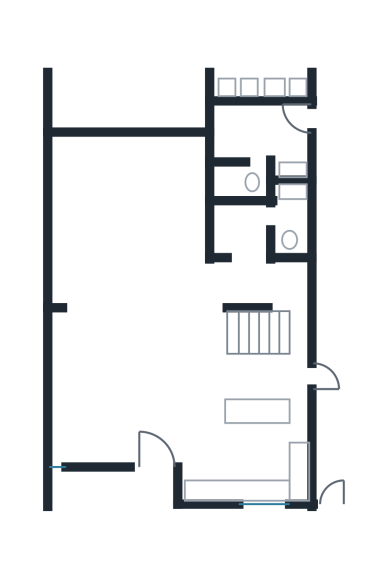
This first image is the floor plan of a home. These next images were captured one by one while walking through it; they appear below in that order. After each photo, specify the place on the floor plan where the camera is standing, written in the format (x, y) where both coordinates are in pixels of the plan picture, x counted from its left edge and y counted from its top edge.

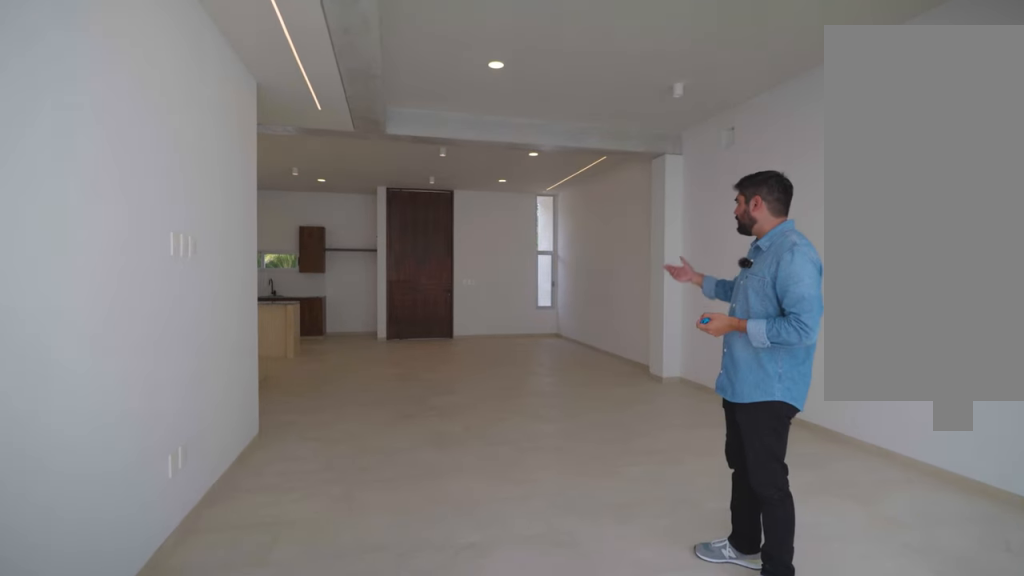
(115, 160)
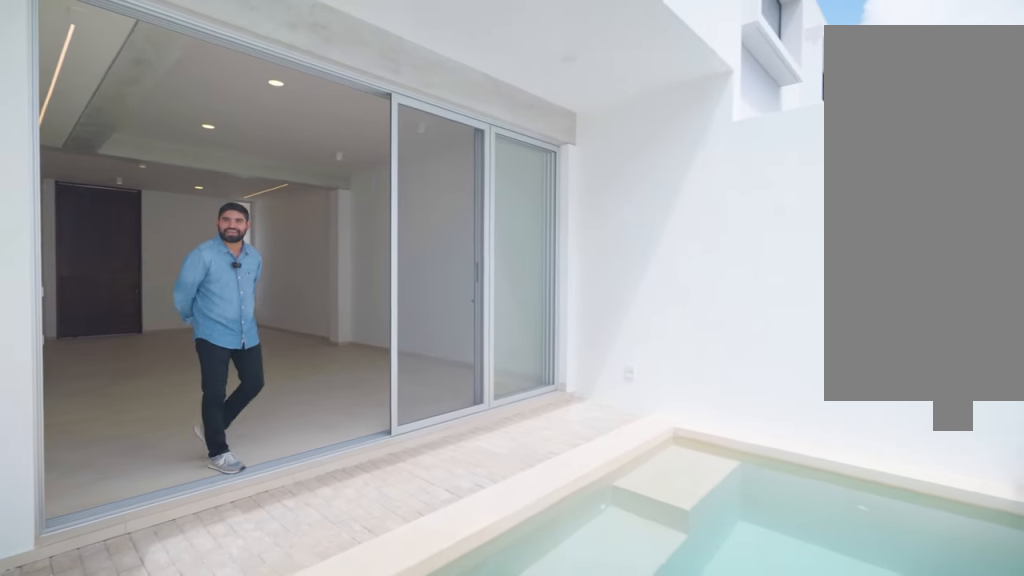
(168, 118)
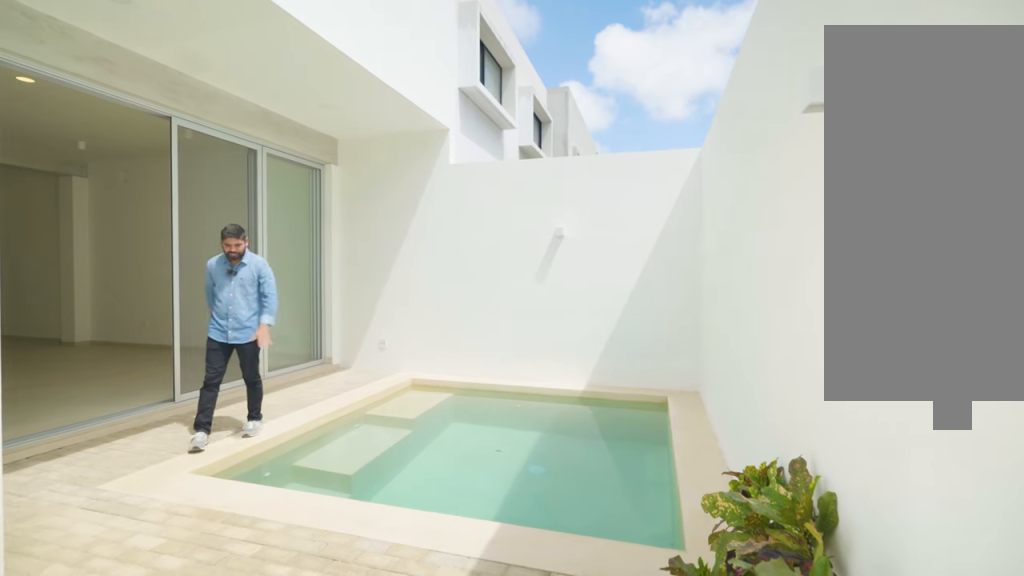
(198, 65)
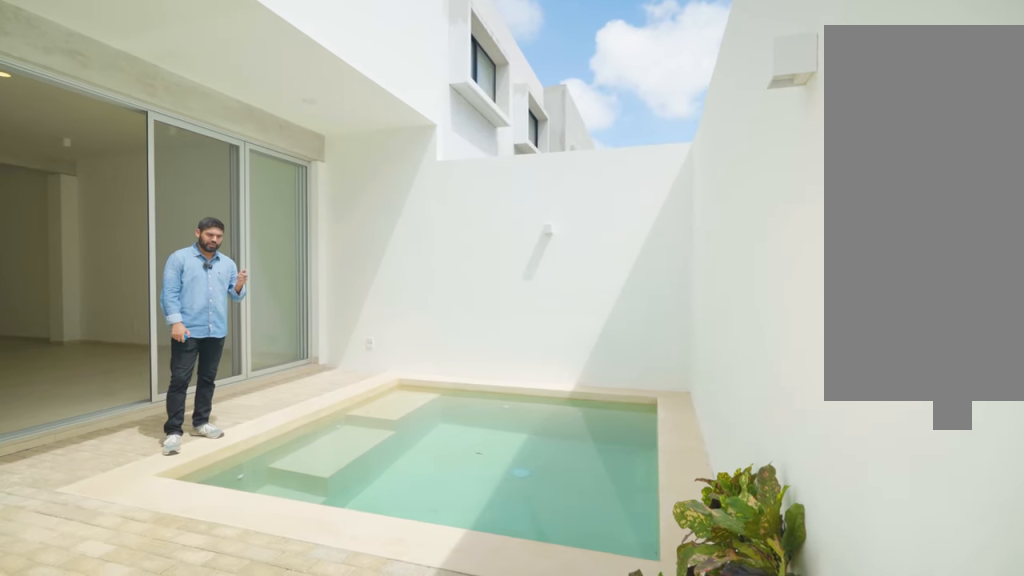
(203, 57)
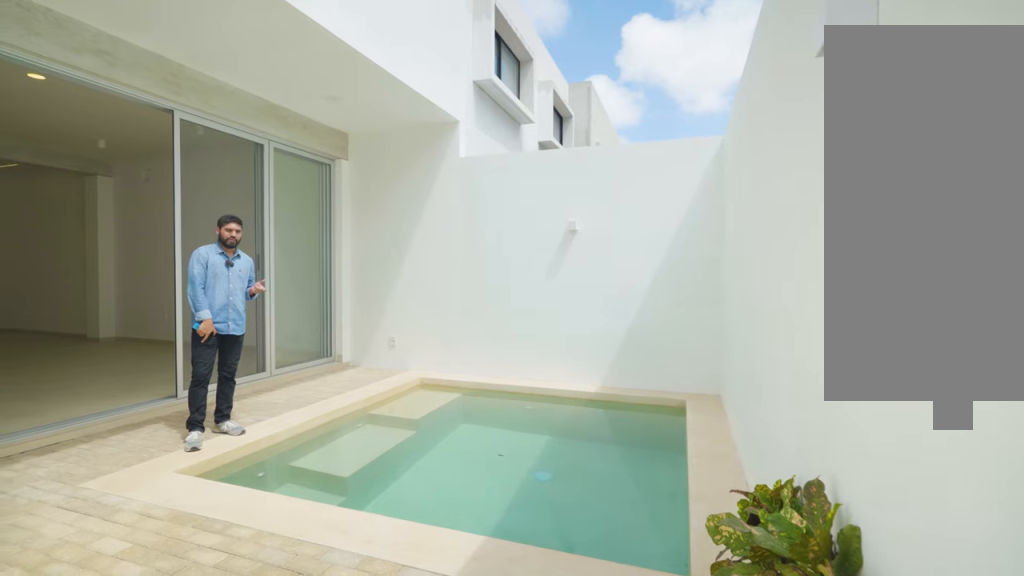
(203, 57)
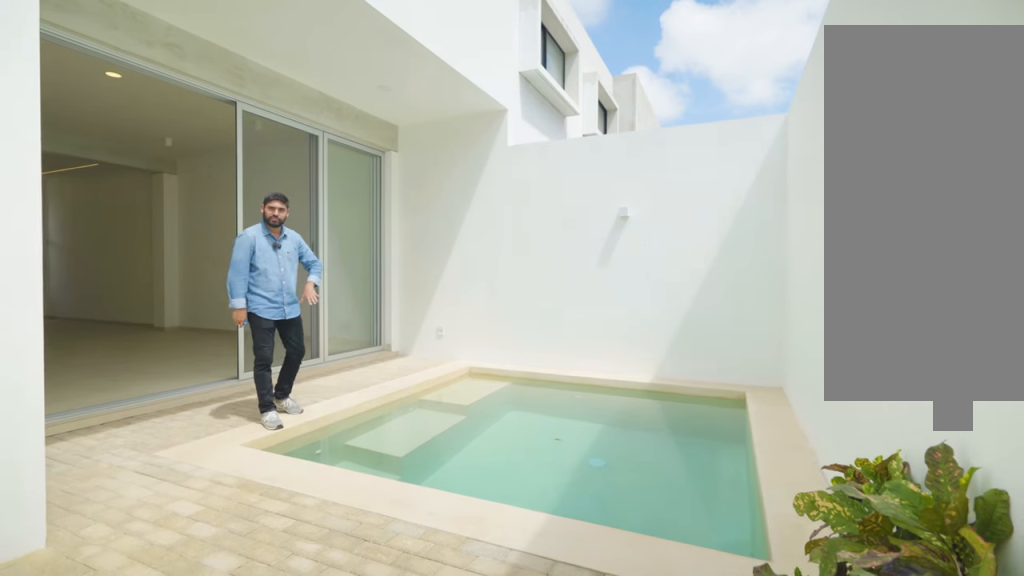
(206, 53)
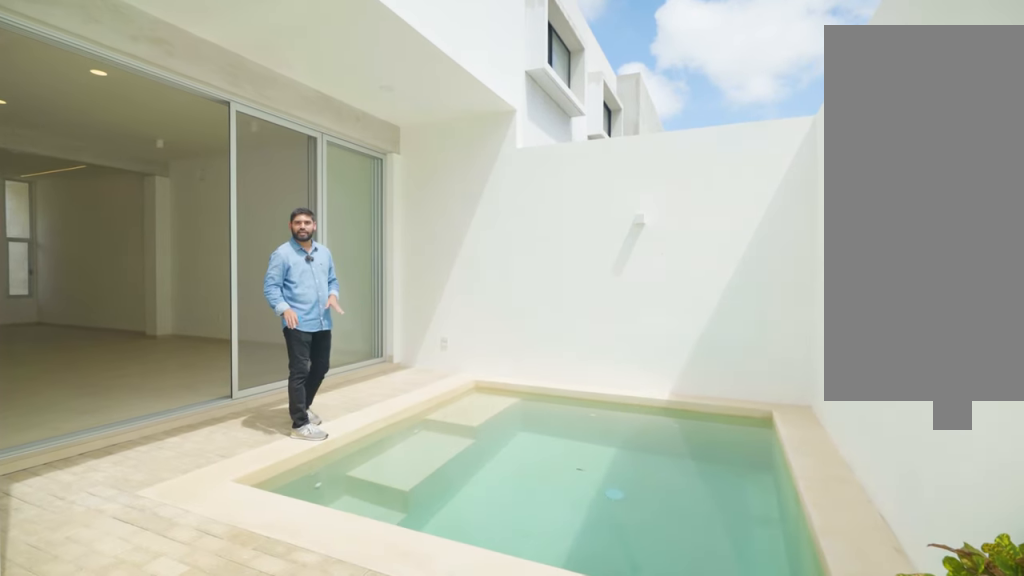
(206, 53)
